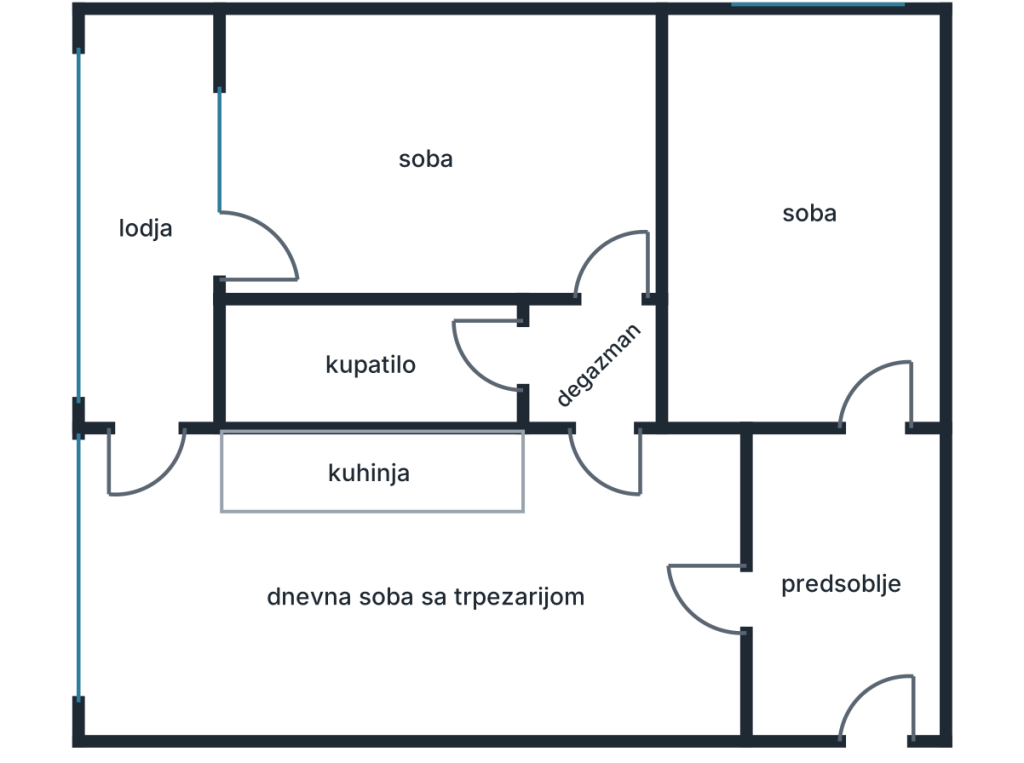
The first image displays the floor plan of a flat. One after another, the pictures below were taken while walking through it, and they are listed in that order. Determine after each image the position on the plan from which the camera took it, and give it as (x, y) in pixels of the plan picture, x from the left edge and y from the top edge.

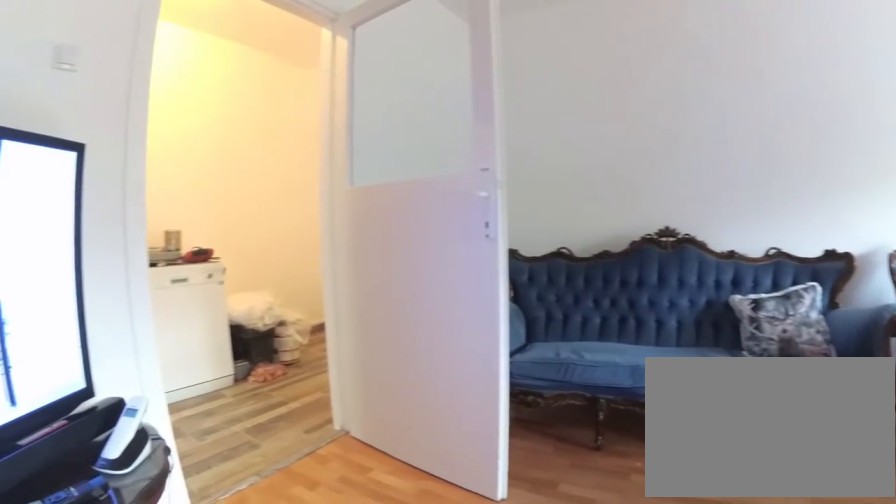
(595, 454)
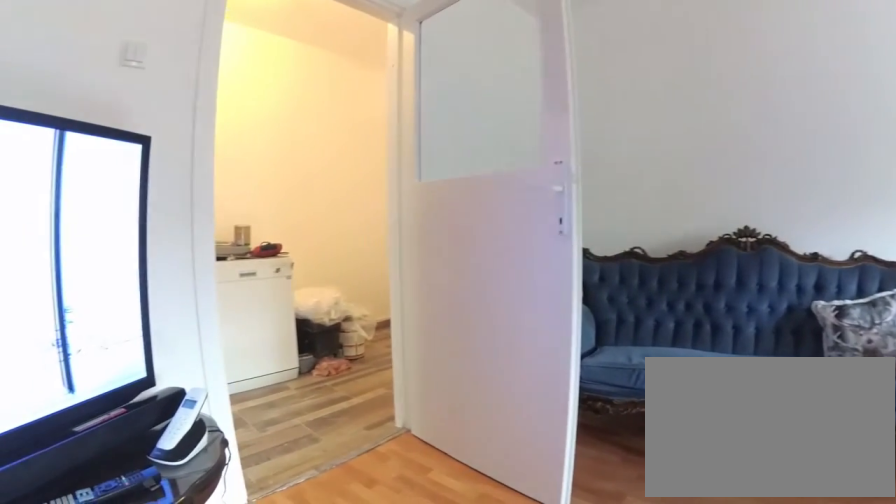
(589, 457)
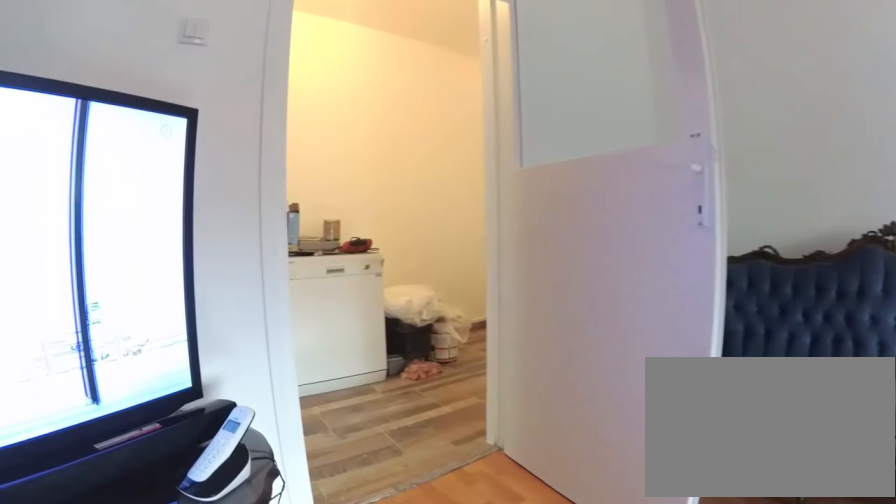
(595, 471)
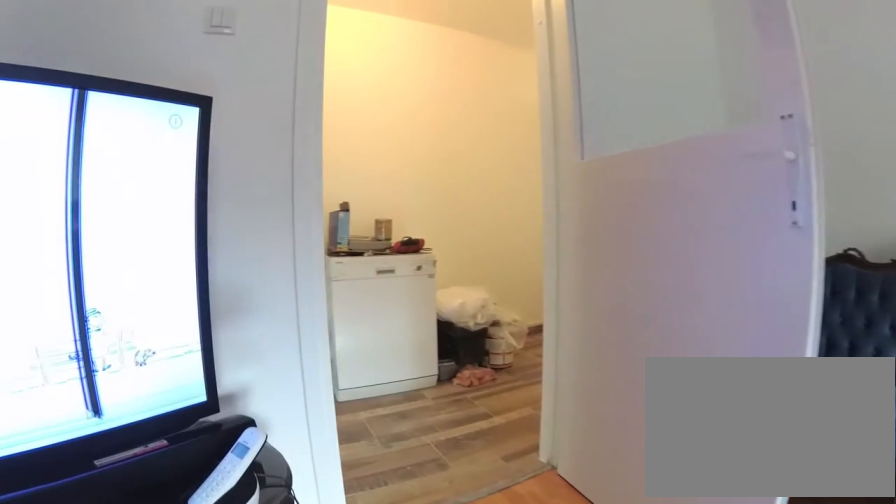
(606, 485)
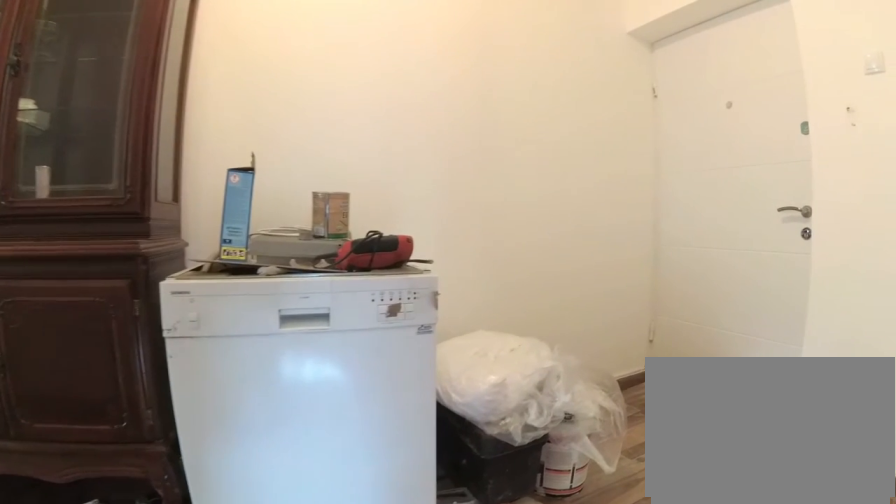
(737, 595)
